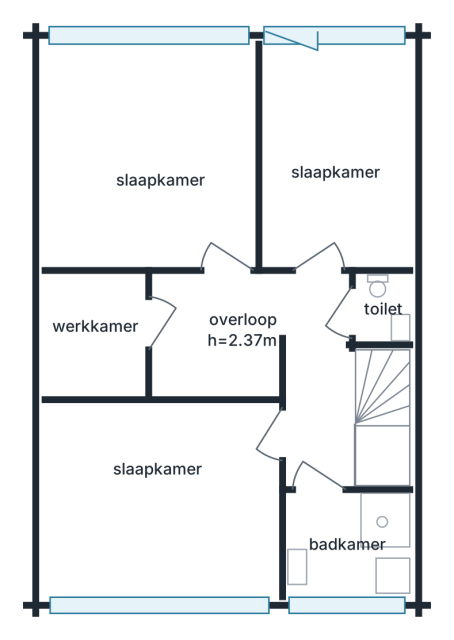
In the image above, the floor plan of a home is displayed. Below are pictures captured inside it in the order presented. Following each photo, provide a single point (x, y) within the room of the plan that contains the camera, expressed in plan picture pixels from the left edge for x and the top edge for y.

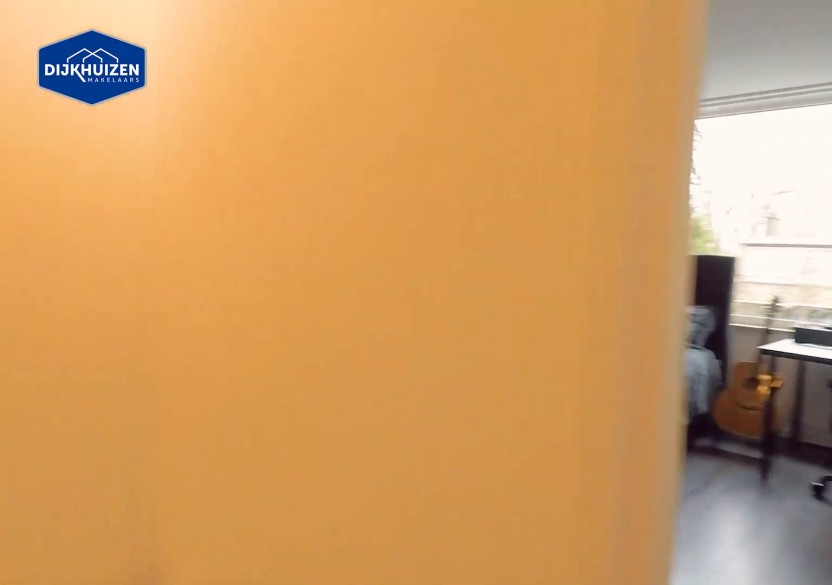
(318, 378)
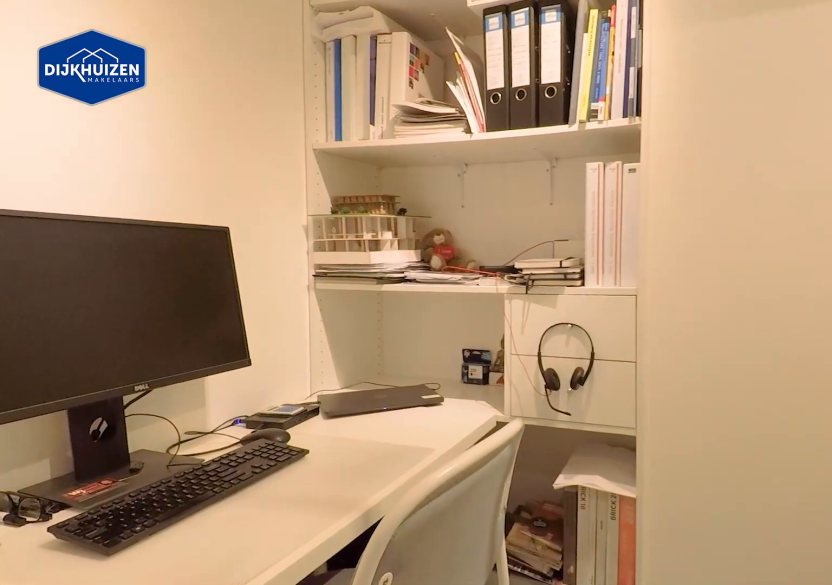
(96, 335)
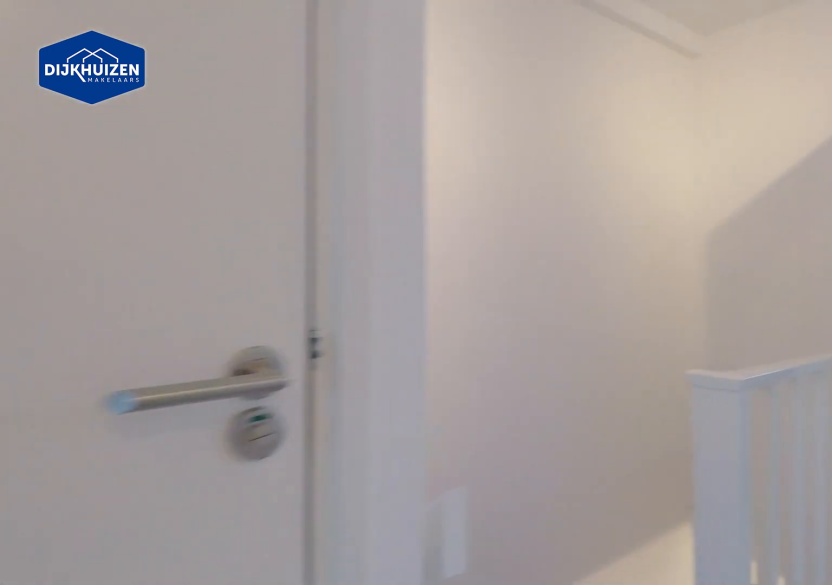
(319, 380)
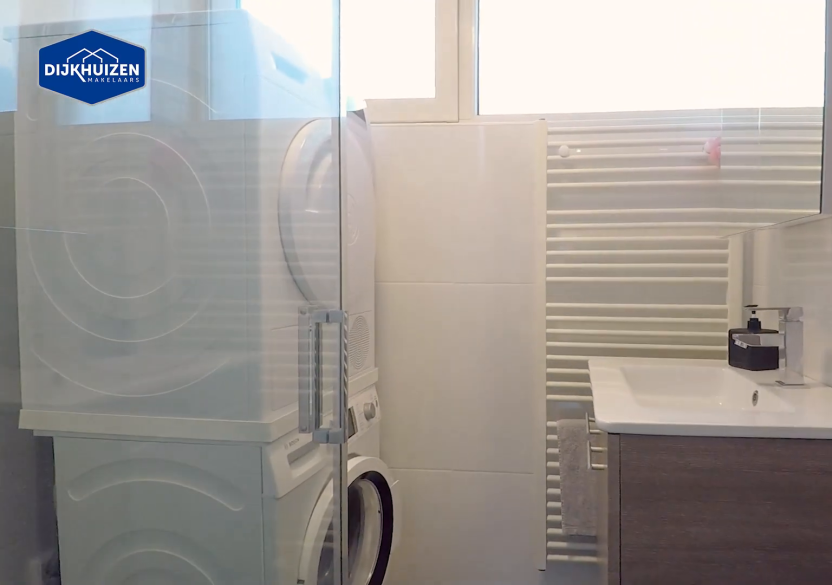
(347, 554)
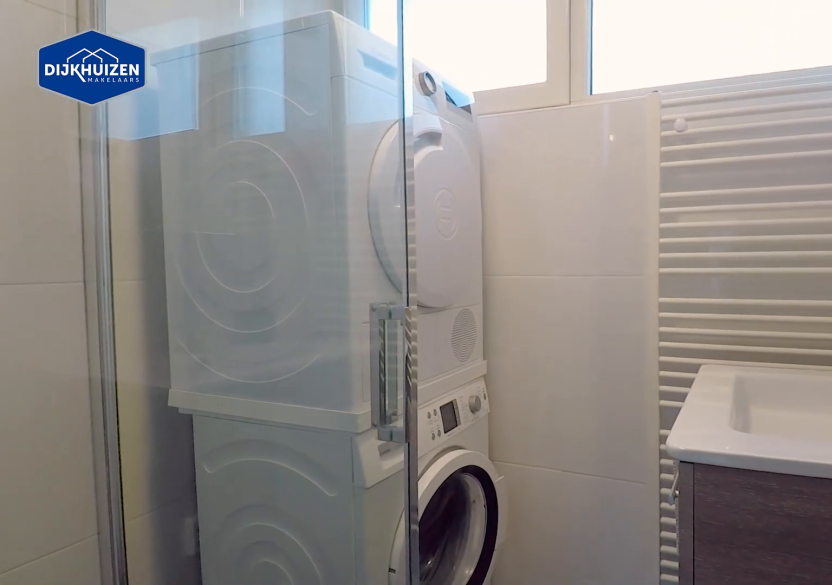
(347, 554)
